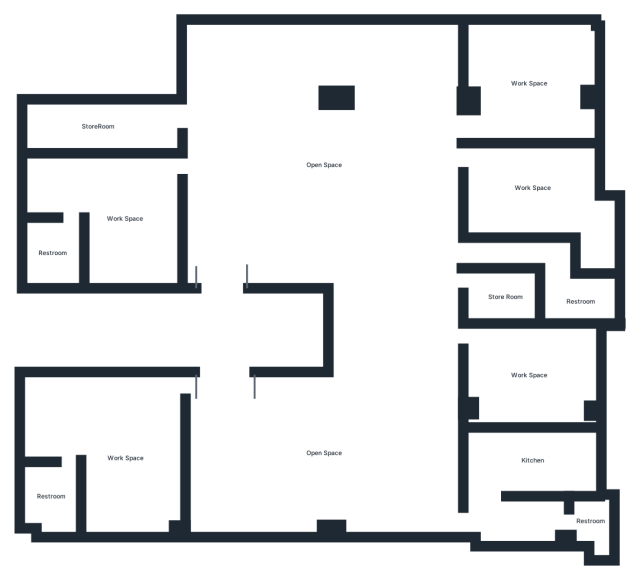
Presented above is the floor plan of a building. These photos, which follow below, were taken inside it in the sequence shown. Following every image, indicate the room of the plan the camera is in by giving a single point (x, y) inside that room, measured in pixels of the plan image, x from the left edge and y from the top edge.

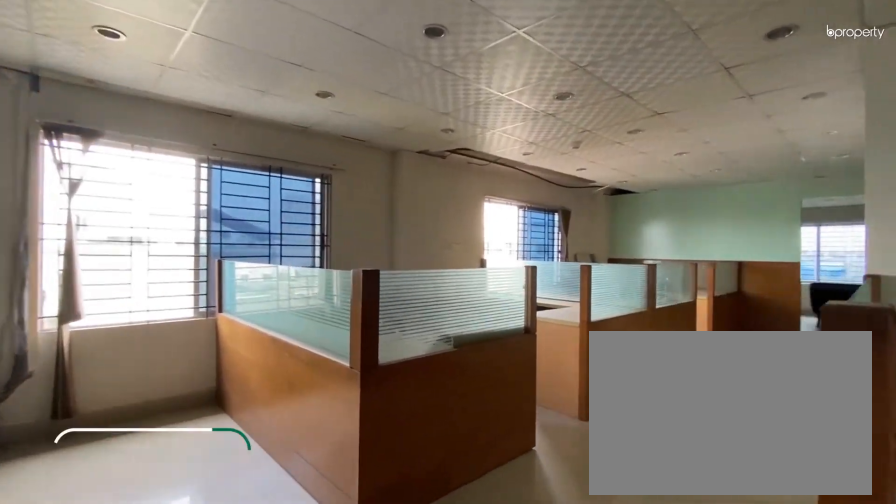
(329, 457)
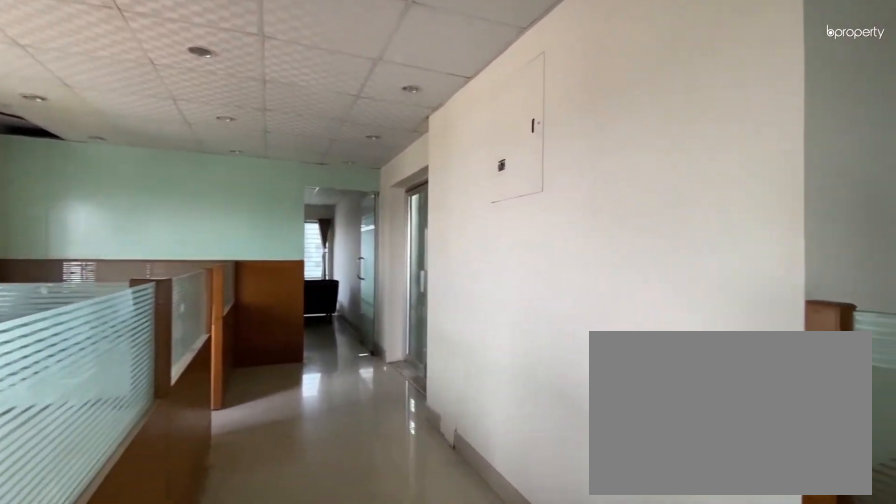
(329, 457)
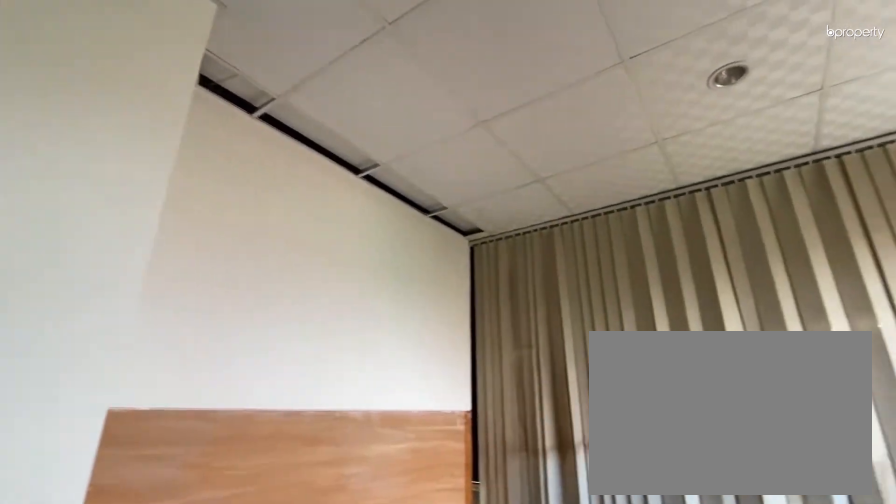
(526, 82)
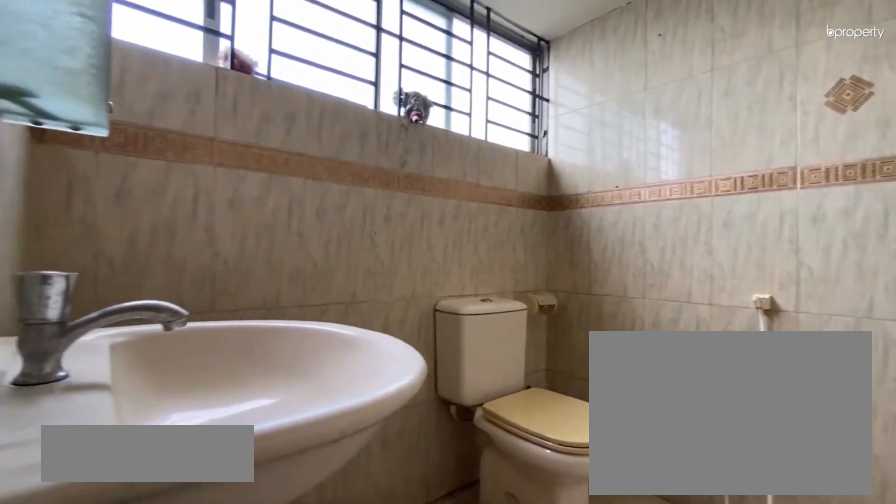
(578, 303)
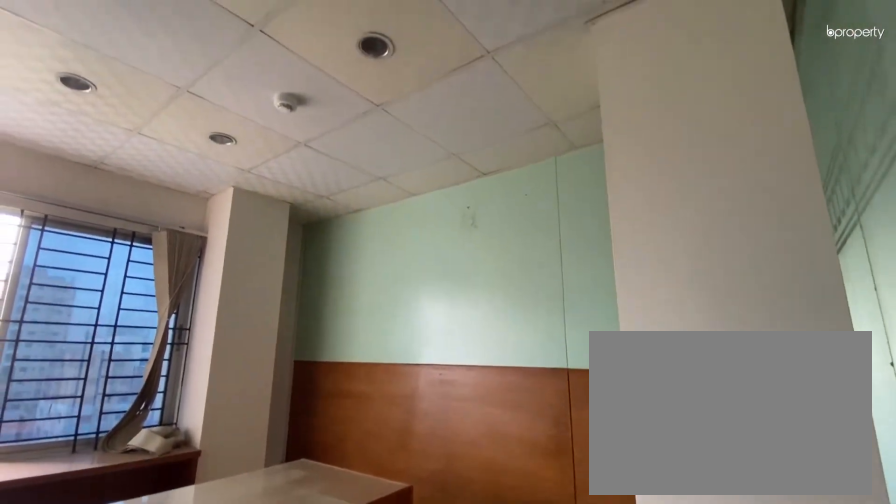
(527, 374)
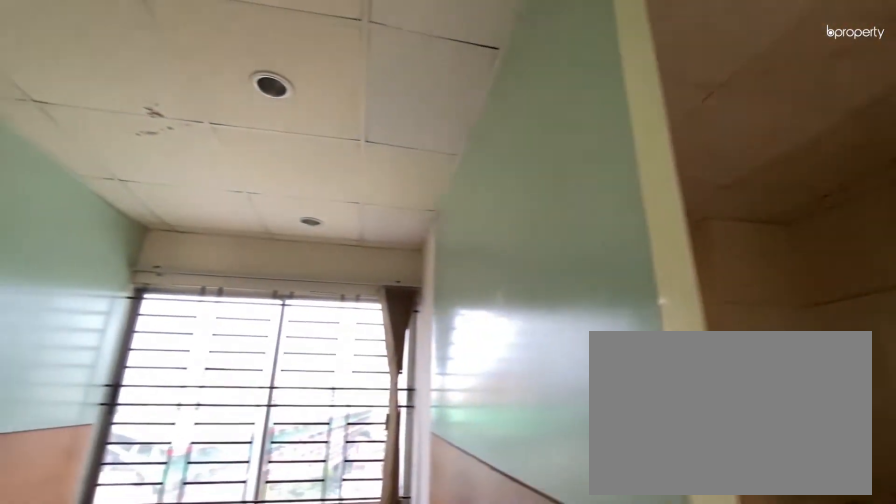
(531, 462)
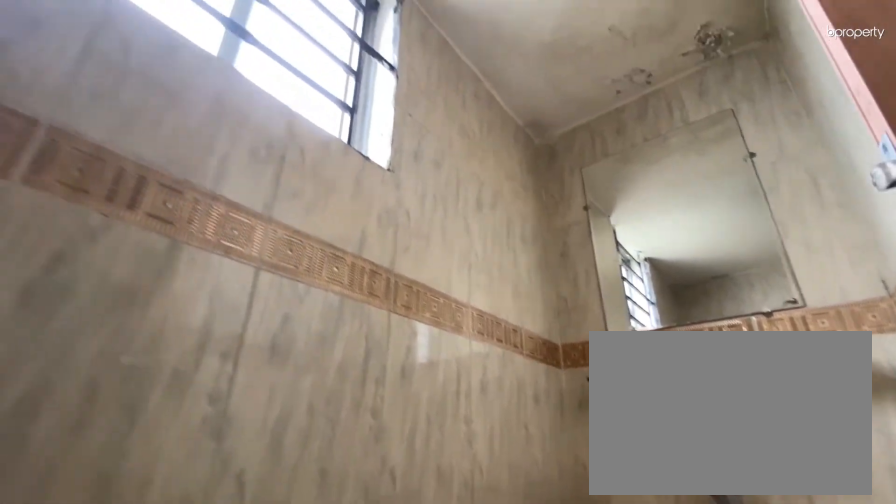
(590, 520)
